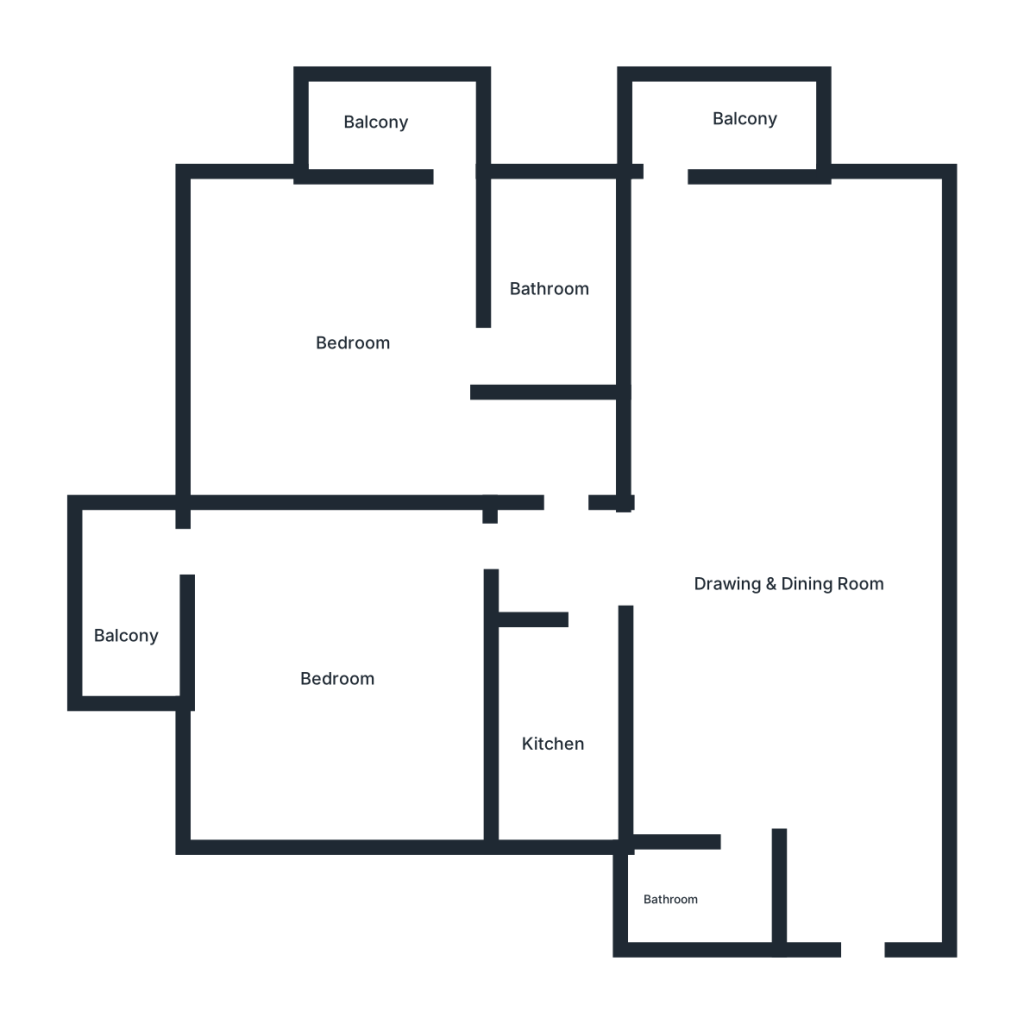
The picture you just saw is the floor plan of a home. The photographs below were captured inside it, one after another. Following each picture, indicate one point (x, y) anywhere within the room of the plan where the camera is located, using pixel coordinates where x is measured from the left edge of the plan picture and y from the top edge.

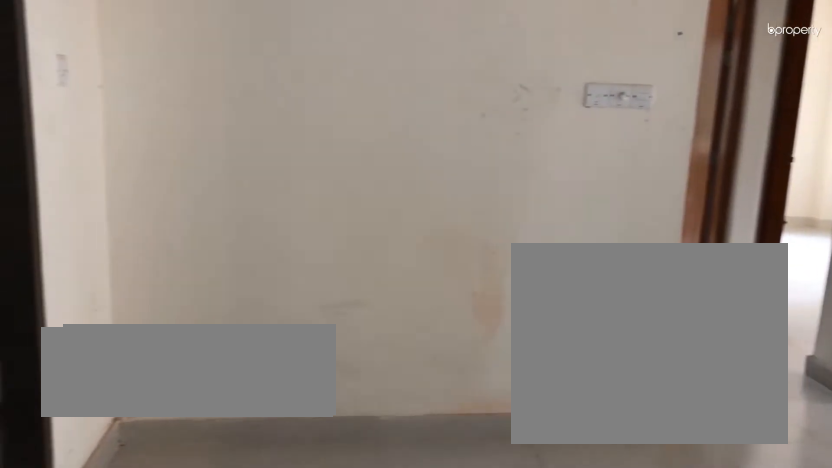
(766, 676)
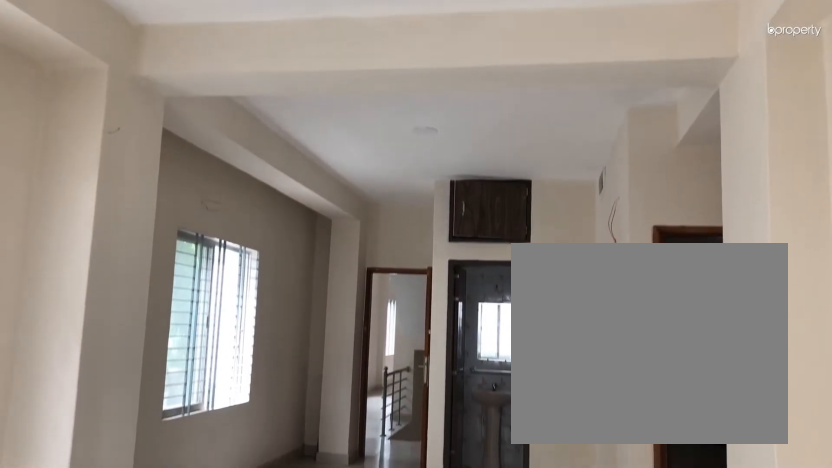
(793, 542)
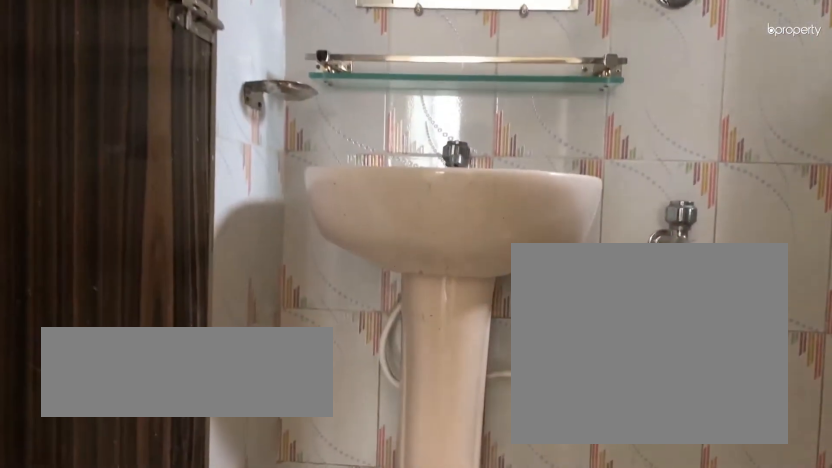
(702, 889)
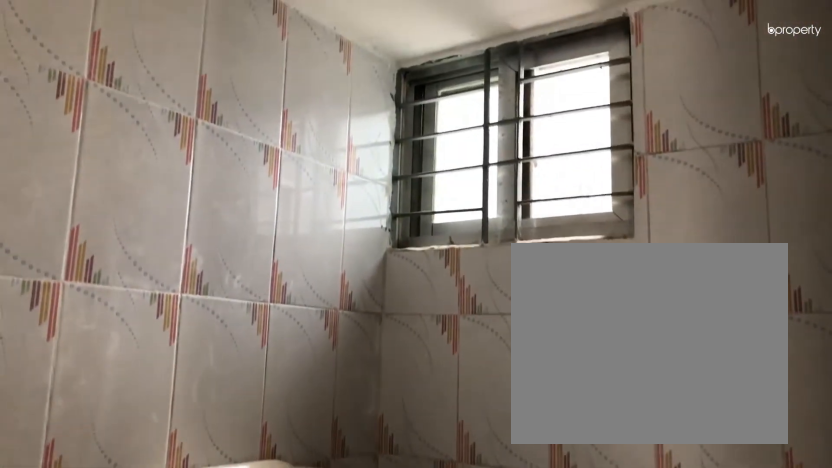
(702, 889)
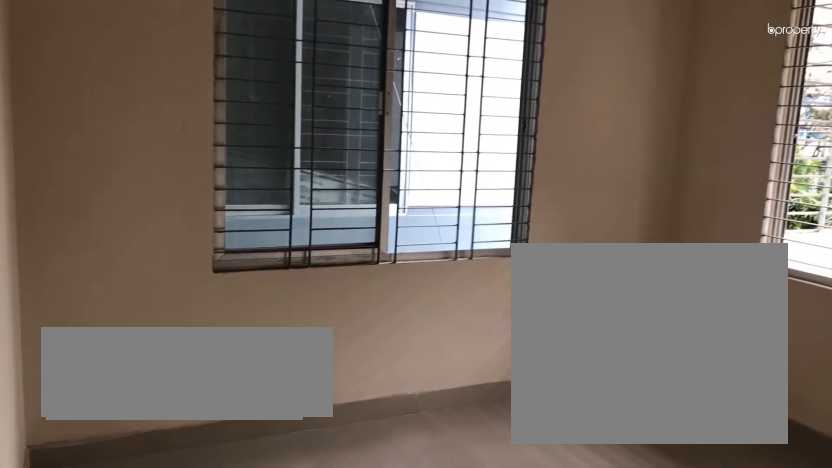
(340, 668)
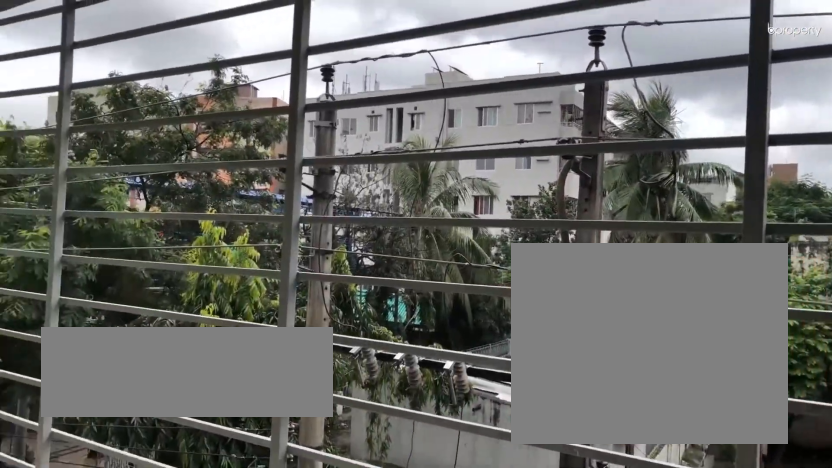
(126, 616)
